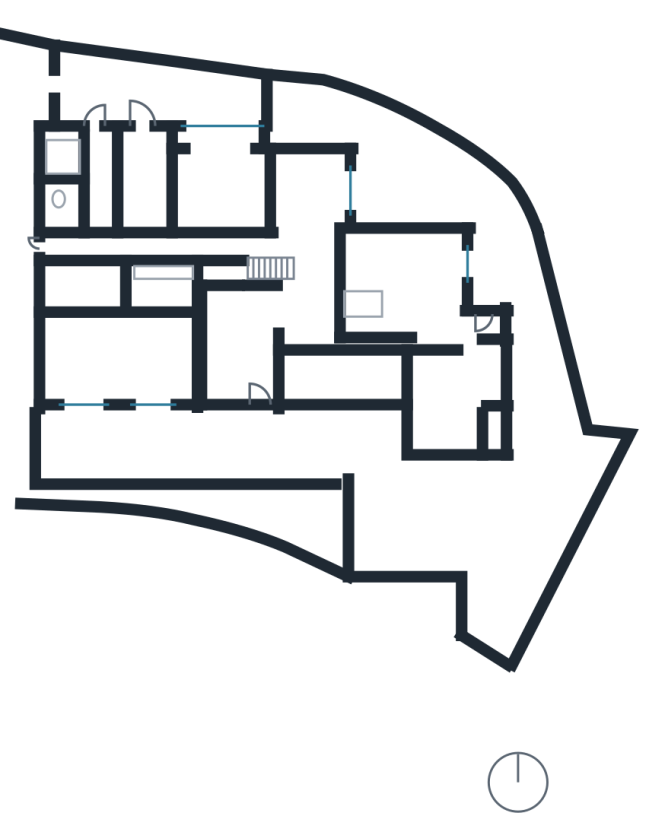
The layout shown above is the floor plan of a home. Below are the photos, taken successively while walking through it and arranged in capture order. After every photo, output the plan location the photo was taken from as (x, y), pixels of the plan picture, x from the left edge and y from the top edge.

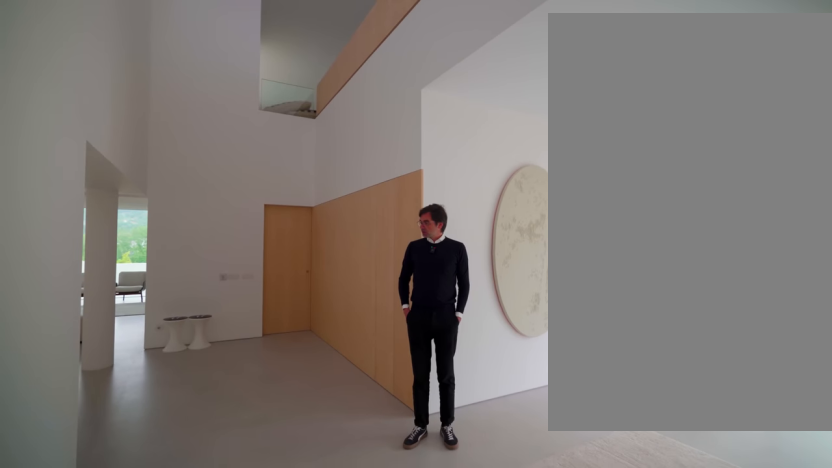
(220, 330)
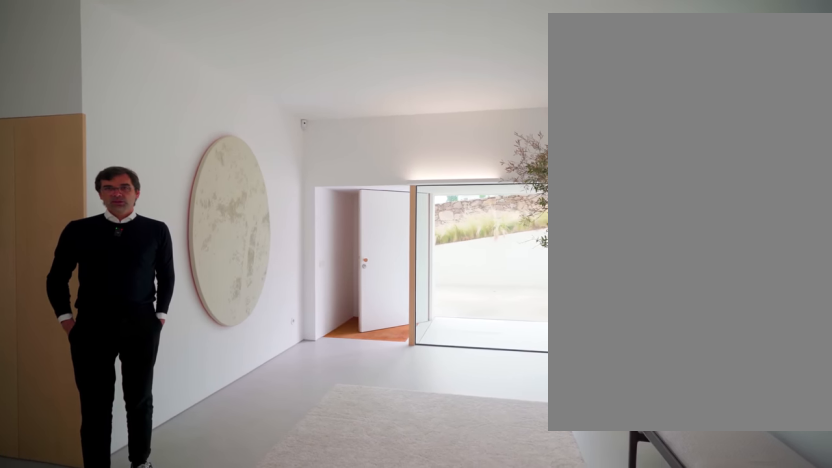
(220, 308)
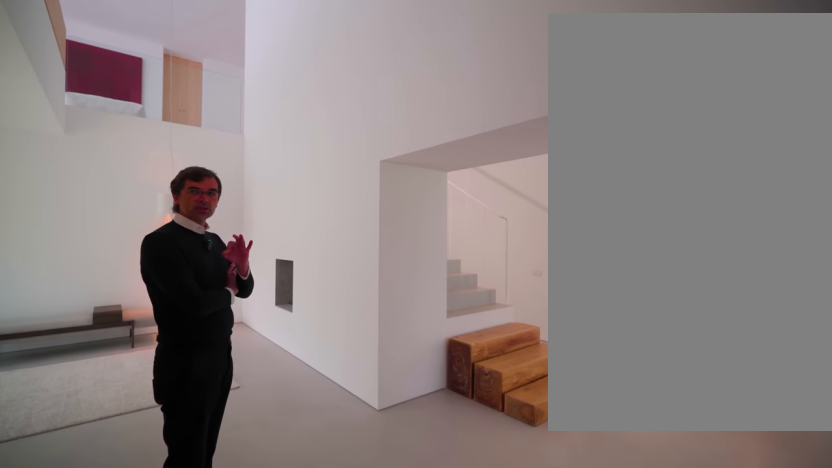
(321, 307)
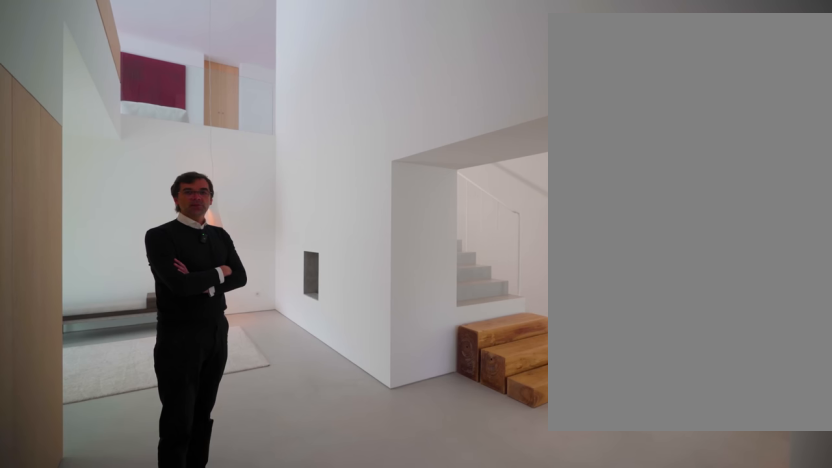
(324, 308)
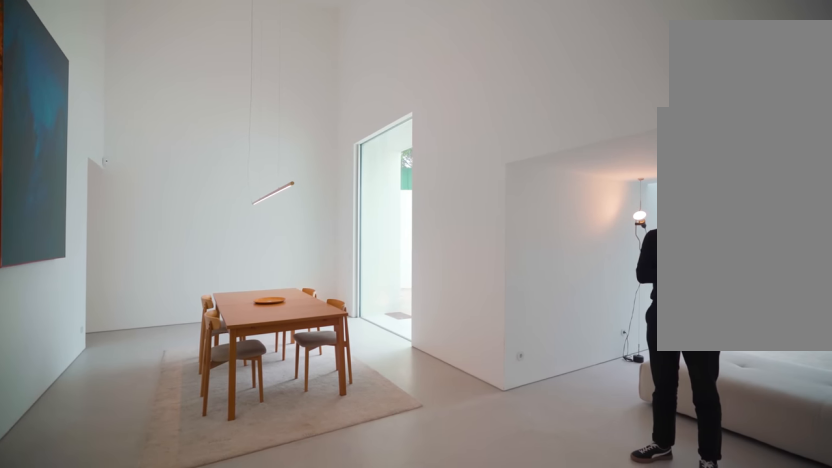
(310, 273)
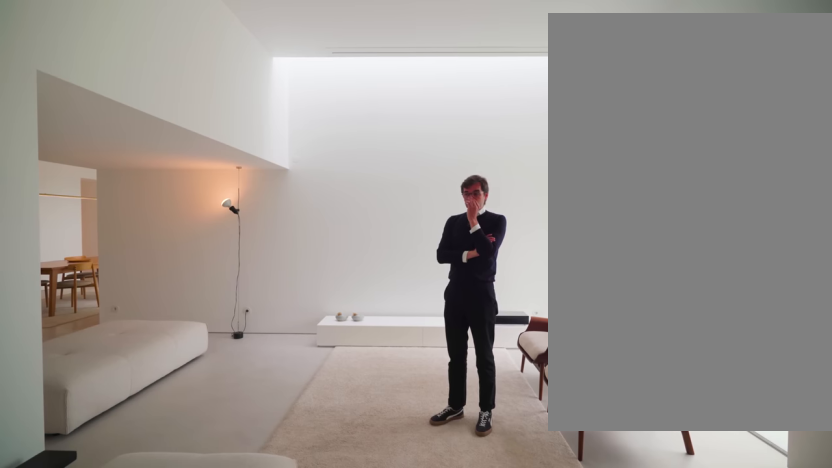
(429, 294)
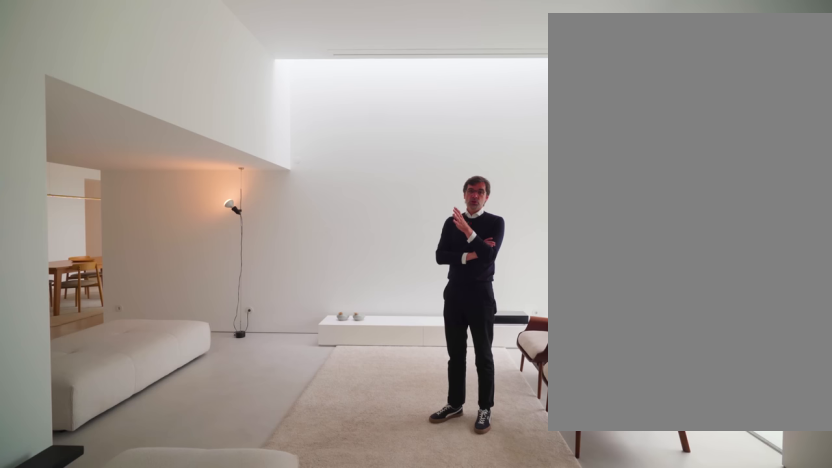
(429, 294)
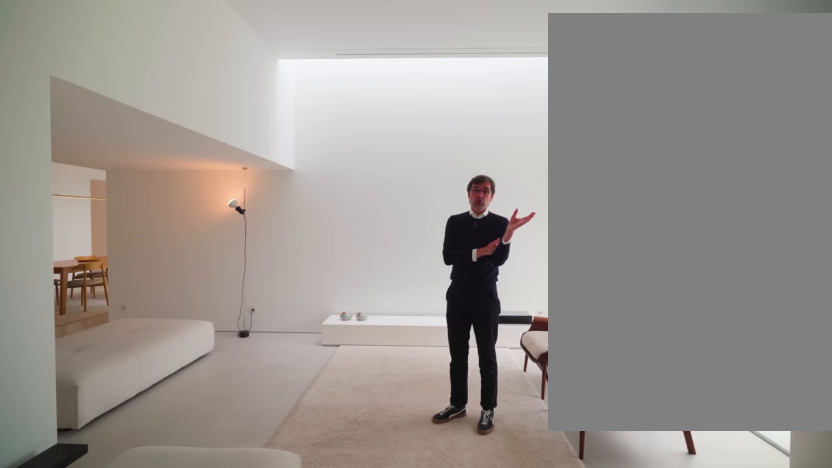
(429, 294)
